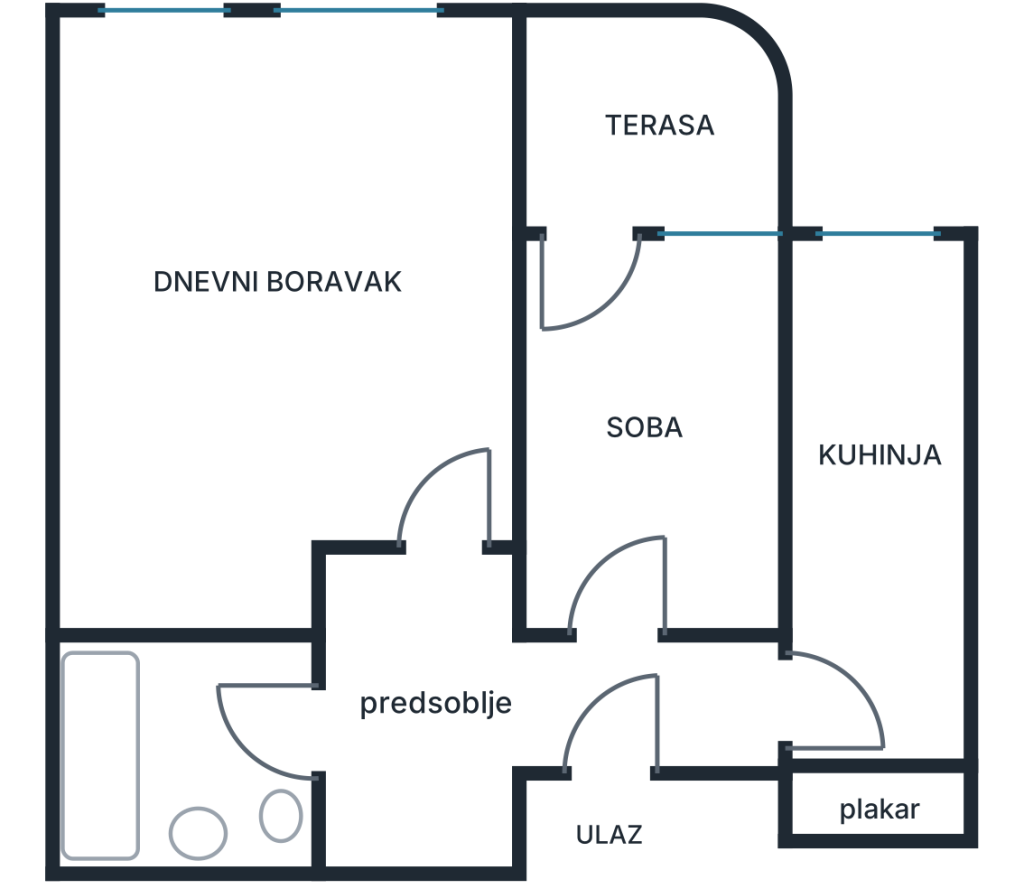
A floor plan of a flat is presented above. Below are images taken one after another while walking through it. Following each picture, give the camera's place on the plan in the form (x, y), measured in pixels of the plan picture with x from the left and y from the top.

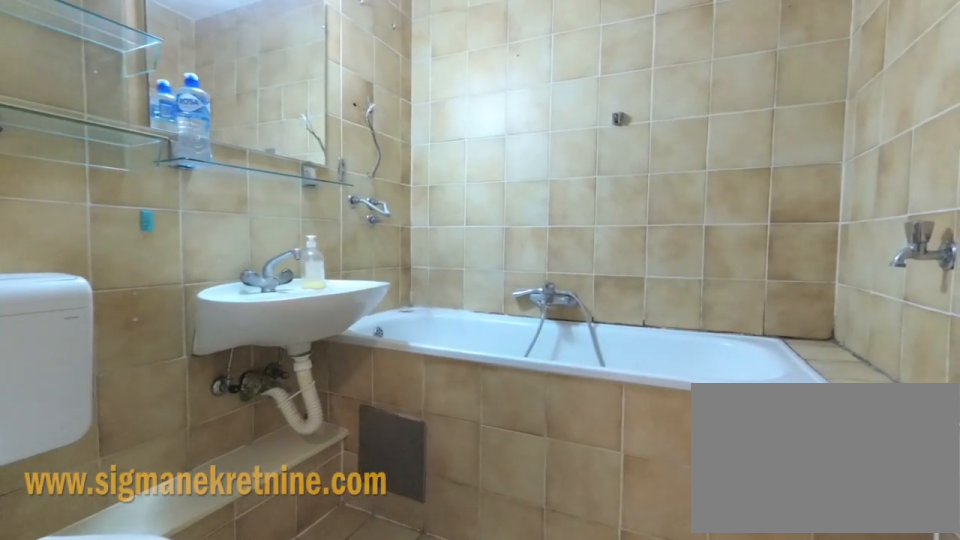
(317, 712)
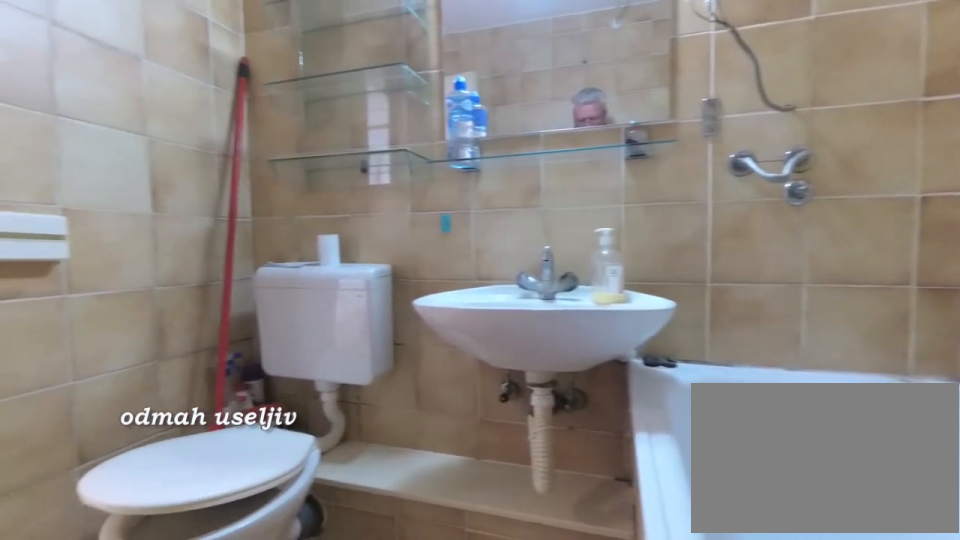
(152, 676)
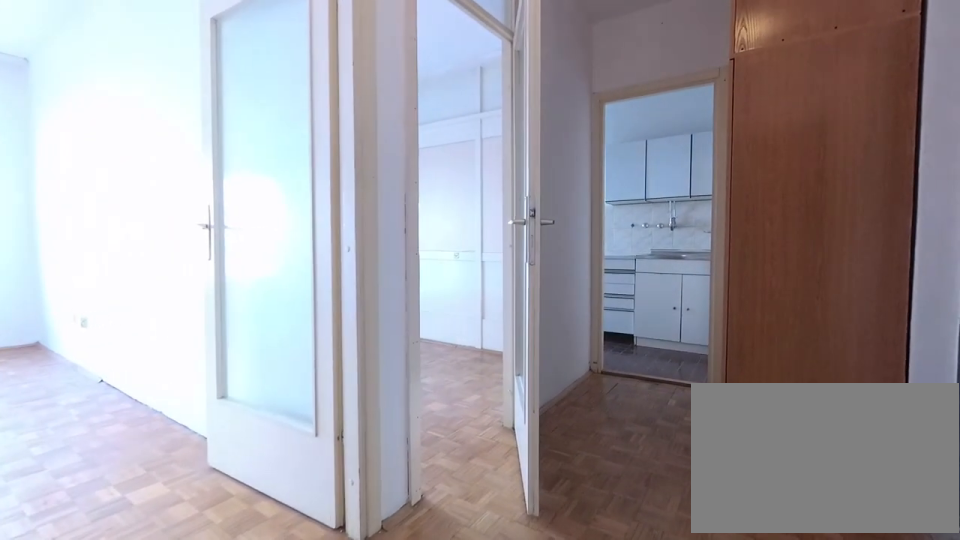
(353, 723)
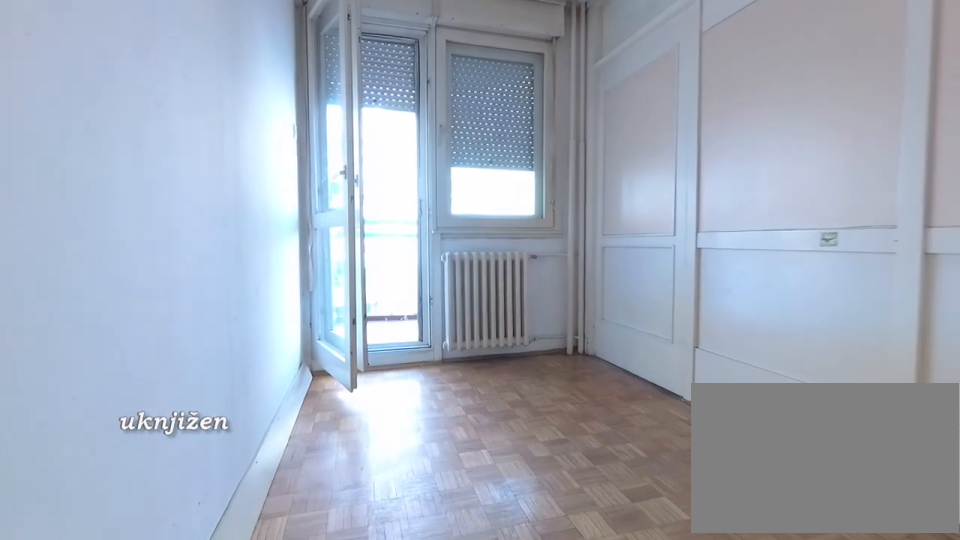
(604, 642)
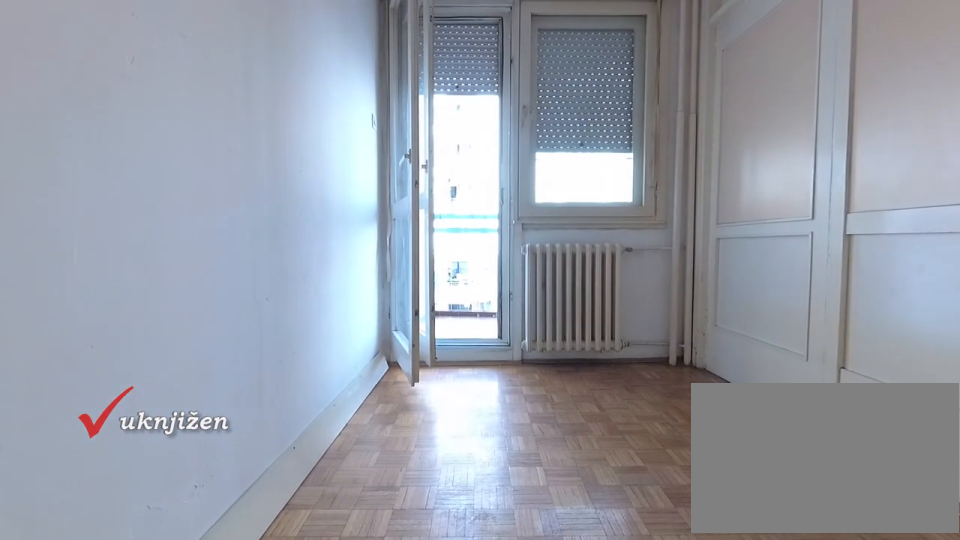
(609, 602)
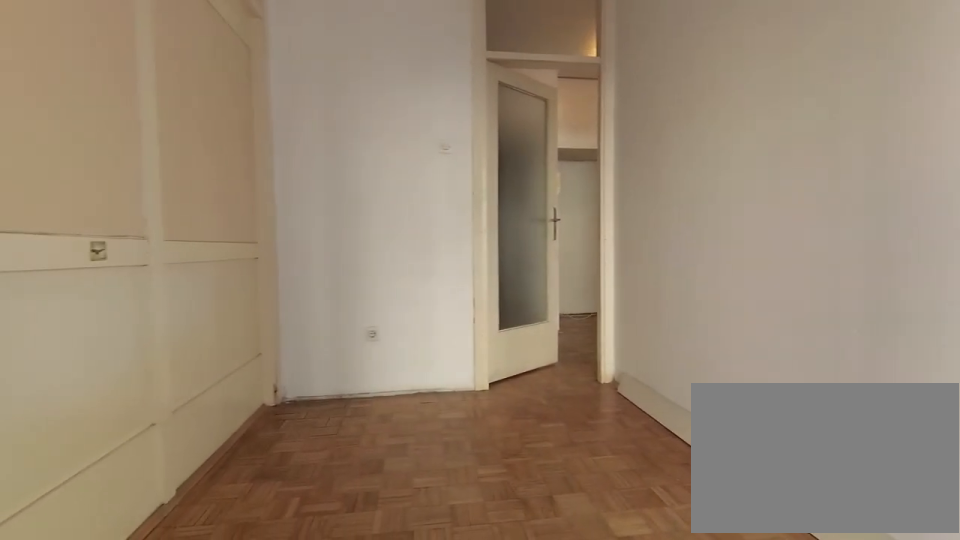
(626, 243)
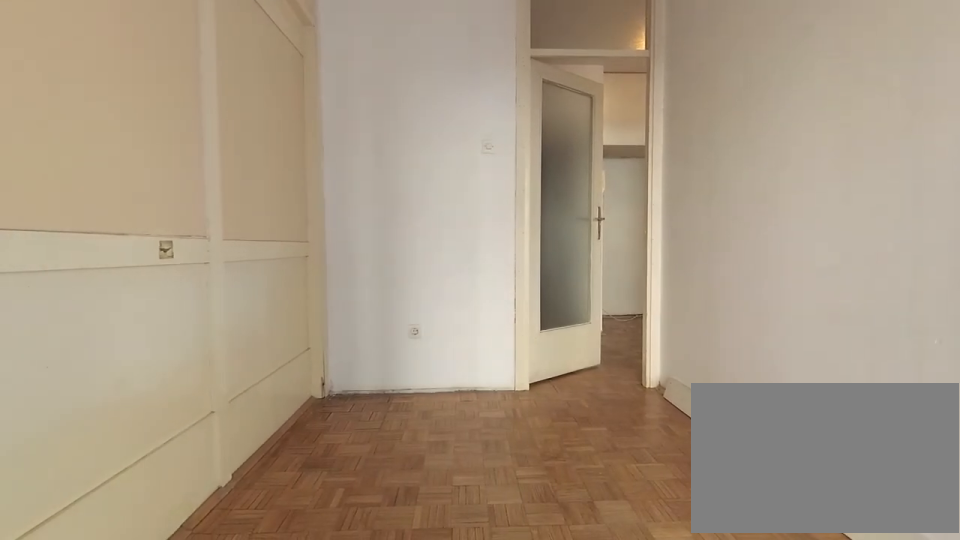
(608, 243)
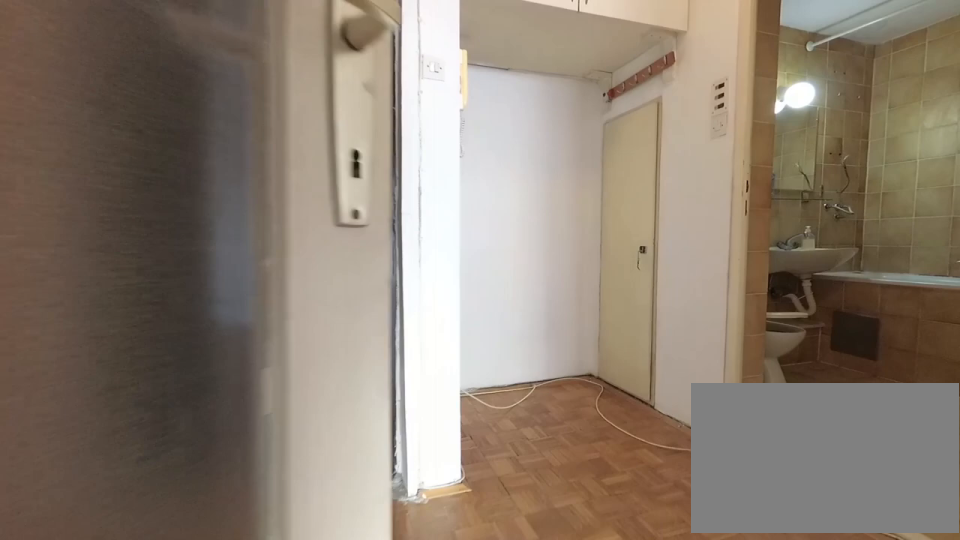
(621, 605)
